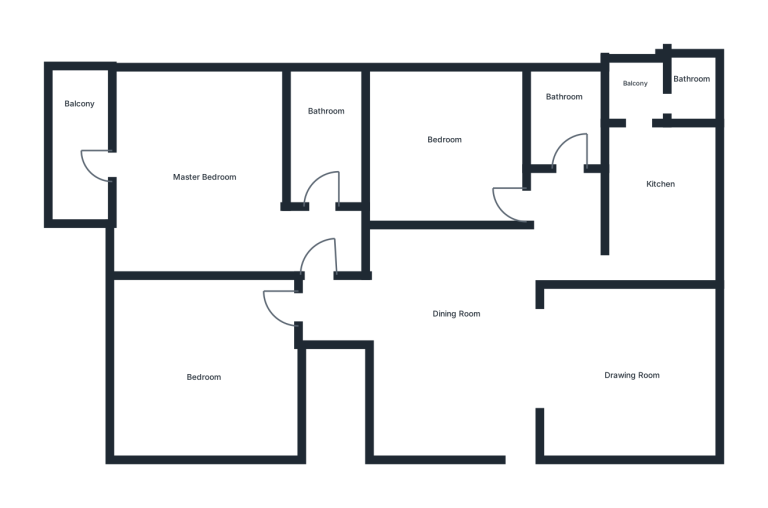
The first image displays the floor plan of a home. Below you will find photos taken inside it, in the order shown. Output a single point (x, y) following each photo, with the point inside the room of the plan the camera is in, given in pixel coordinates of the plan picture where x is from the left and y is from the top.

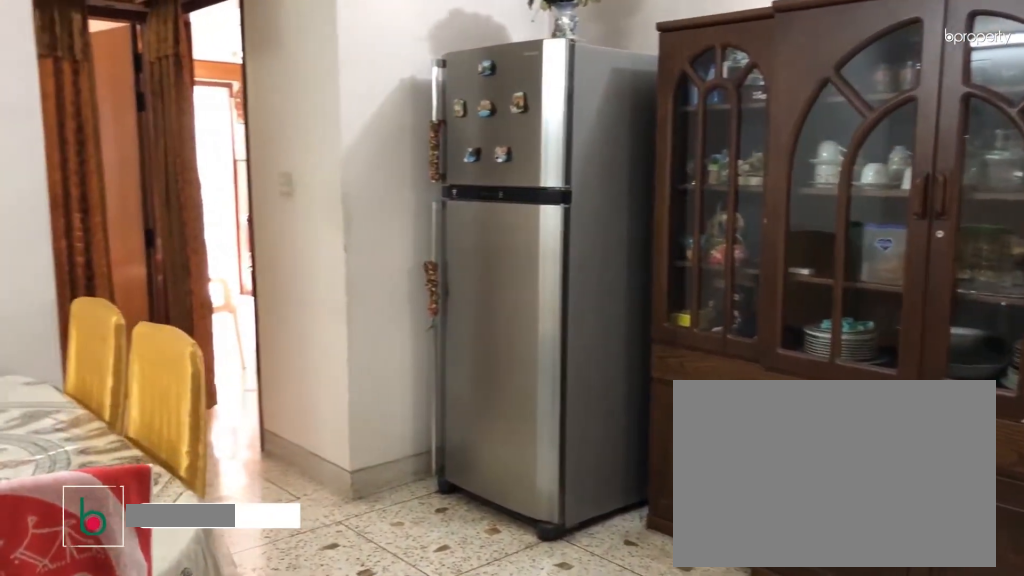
(494, 358)
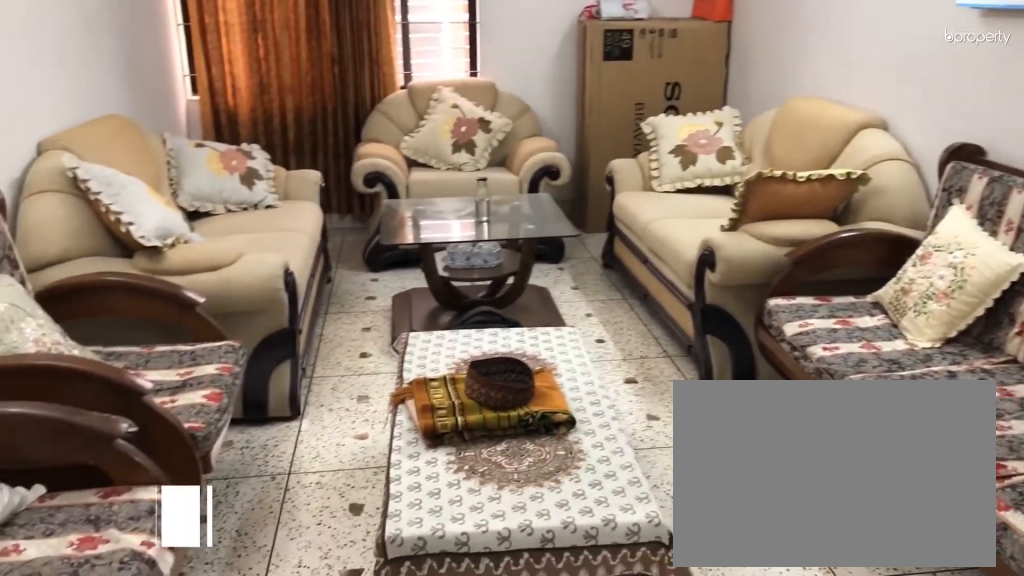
(629, 371)
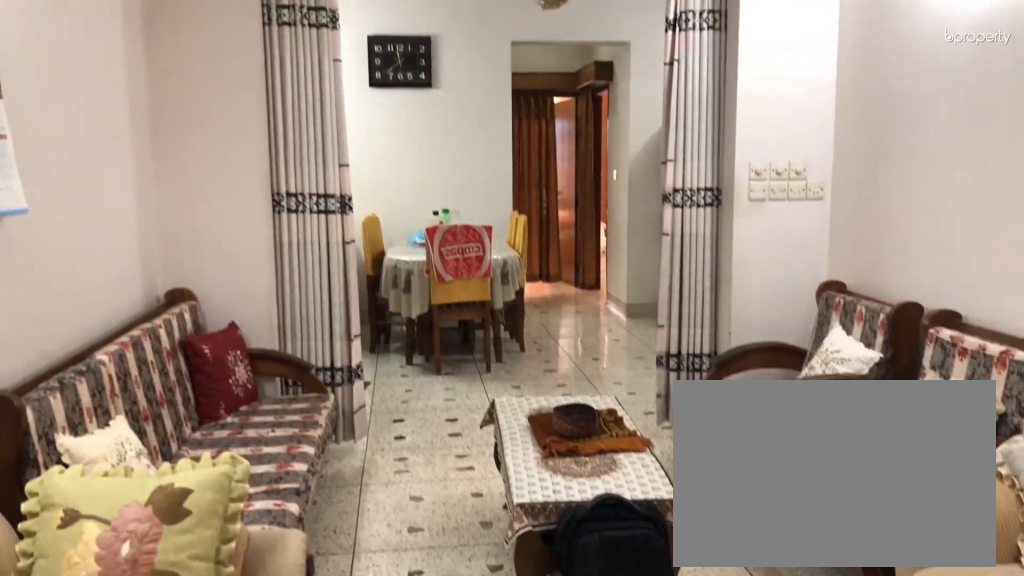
(627, 372)
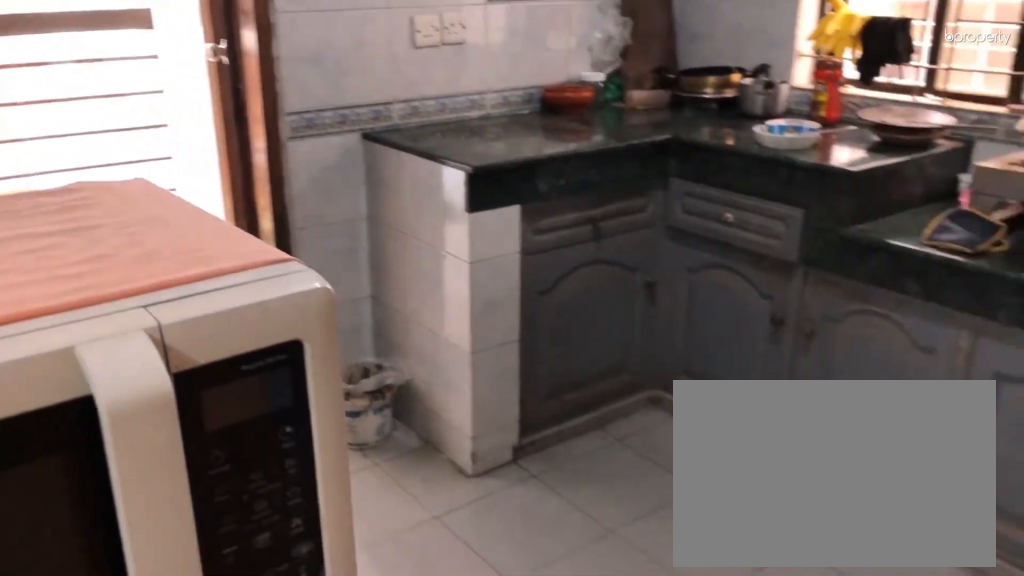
(671, 197)
